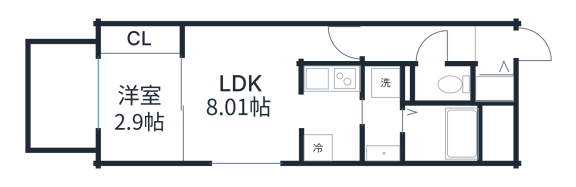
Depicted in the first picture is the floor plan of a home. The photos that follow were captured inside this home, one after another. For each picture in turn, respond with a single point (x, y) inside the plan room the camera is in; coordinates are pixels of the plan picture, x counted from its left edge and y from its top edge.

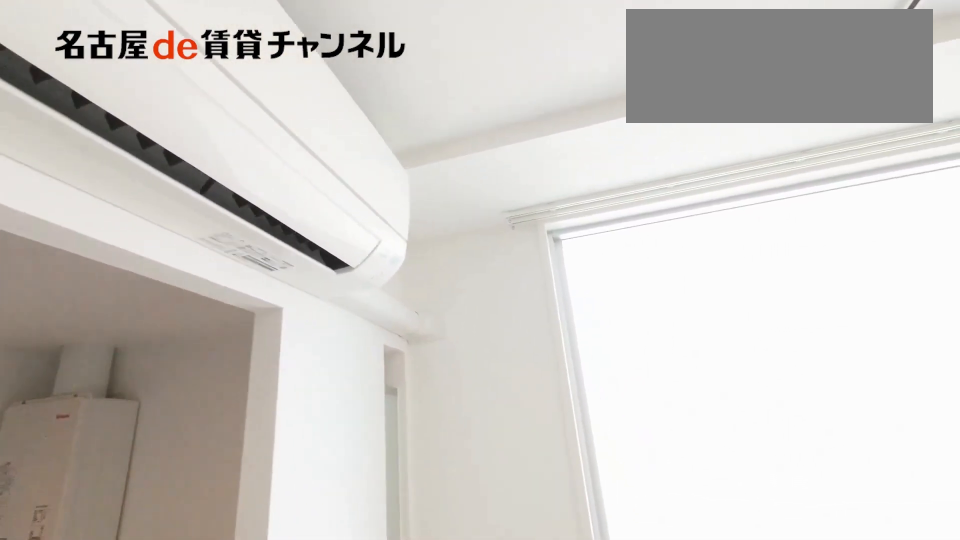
(250, 86)
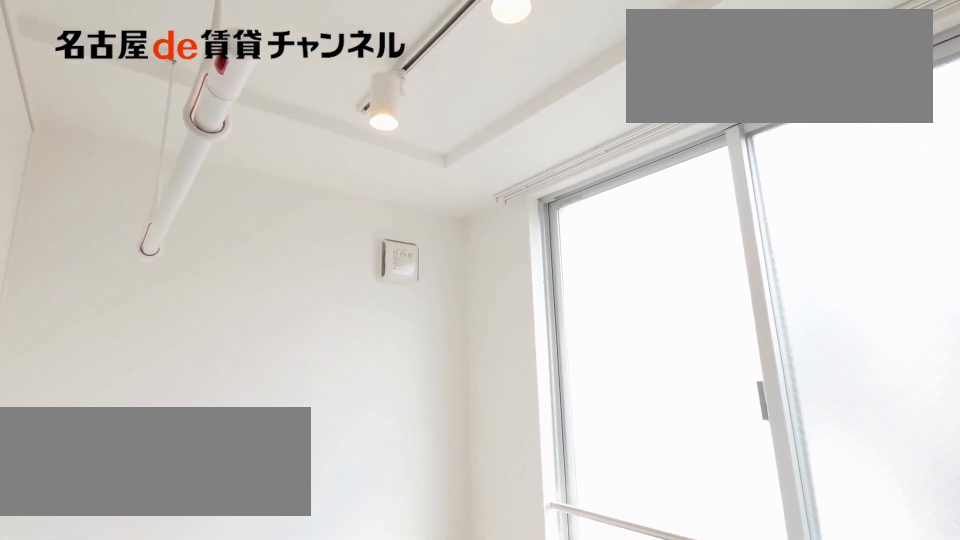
(139, 108)
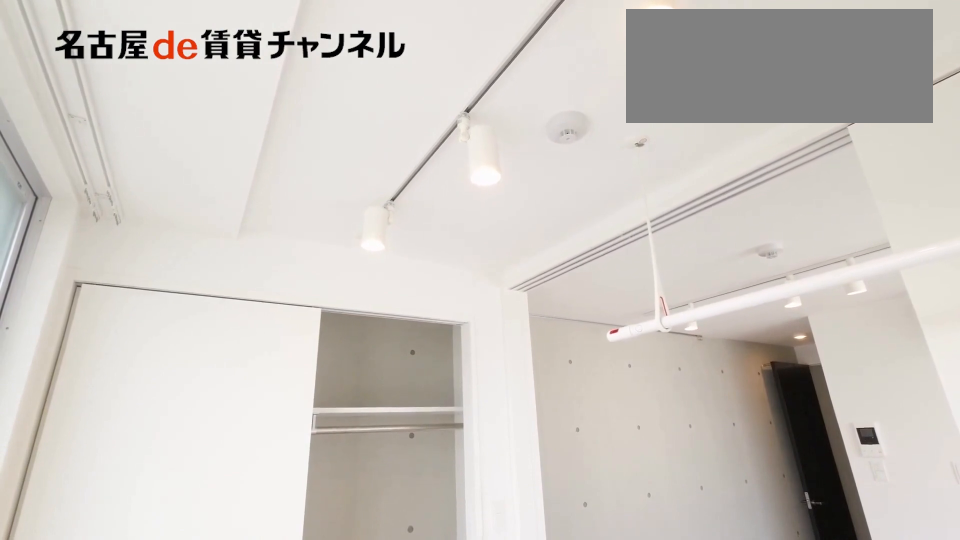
(139, 108)
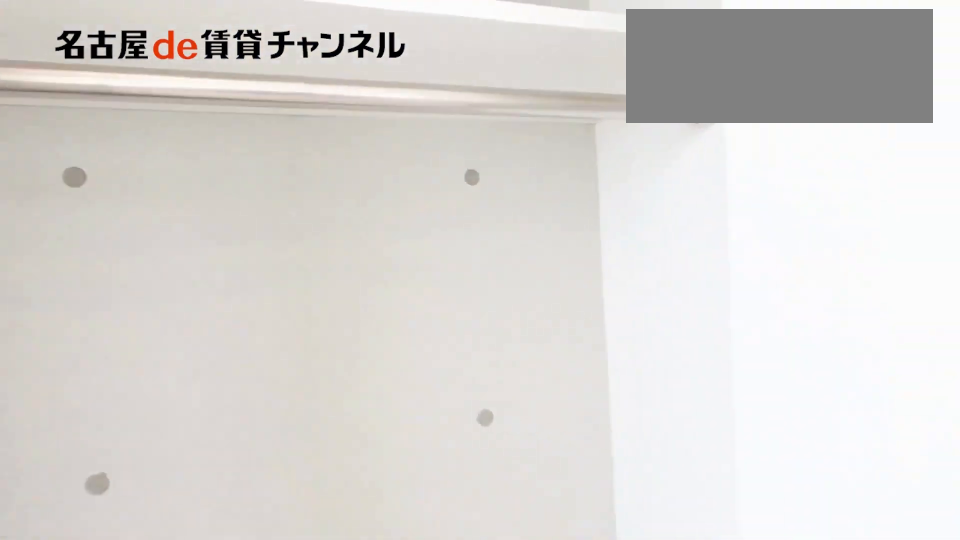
(139, 40)
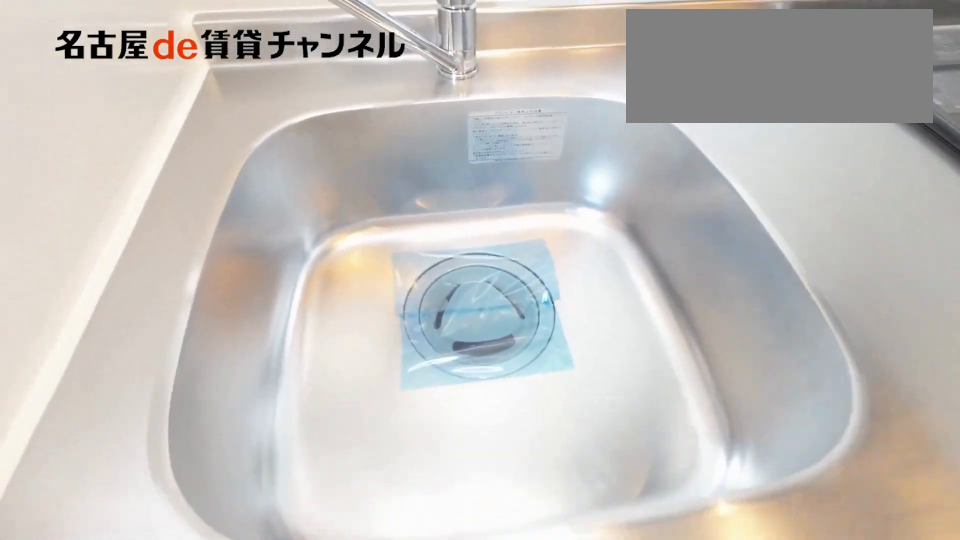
(331, 114)
